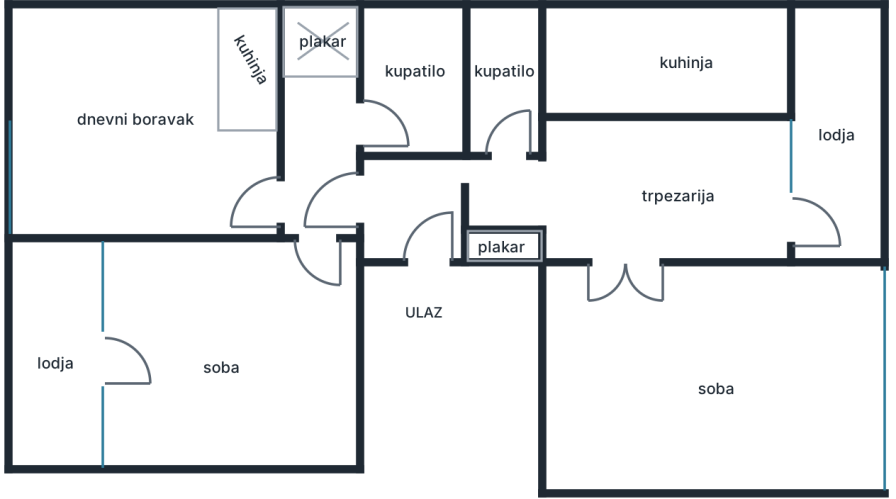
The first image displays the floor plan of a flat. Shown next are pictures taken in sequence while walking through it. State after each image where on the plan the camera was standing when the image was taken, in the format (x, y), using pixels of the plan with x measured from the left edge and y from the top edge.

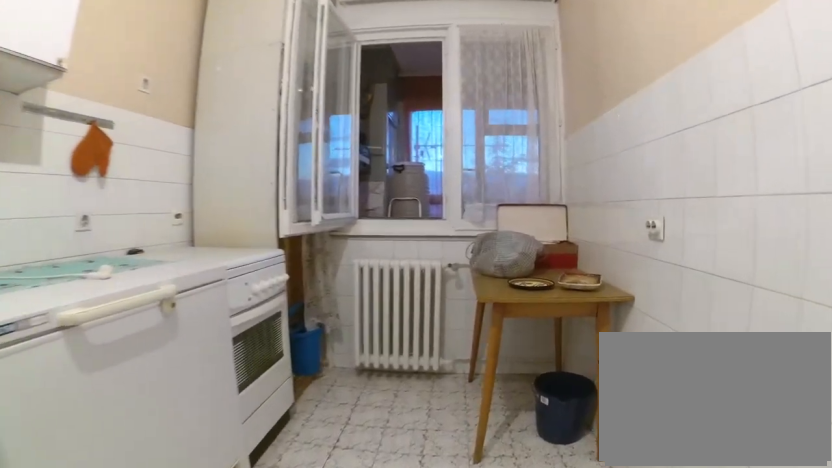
(604, 68)
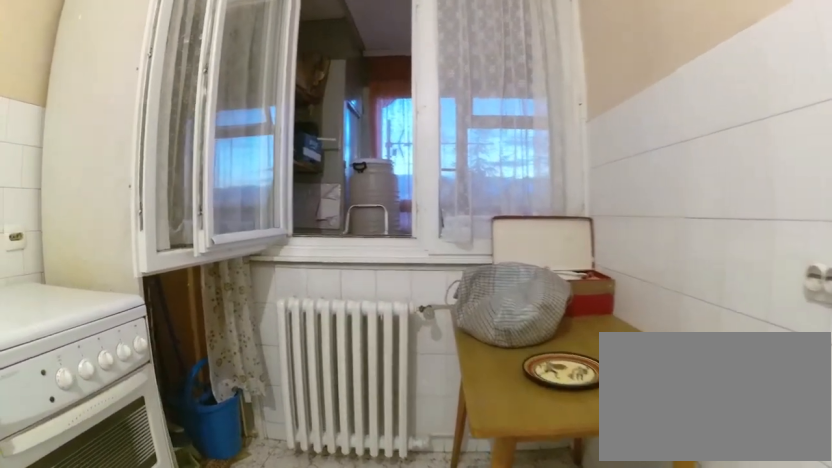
(655, 68)
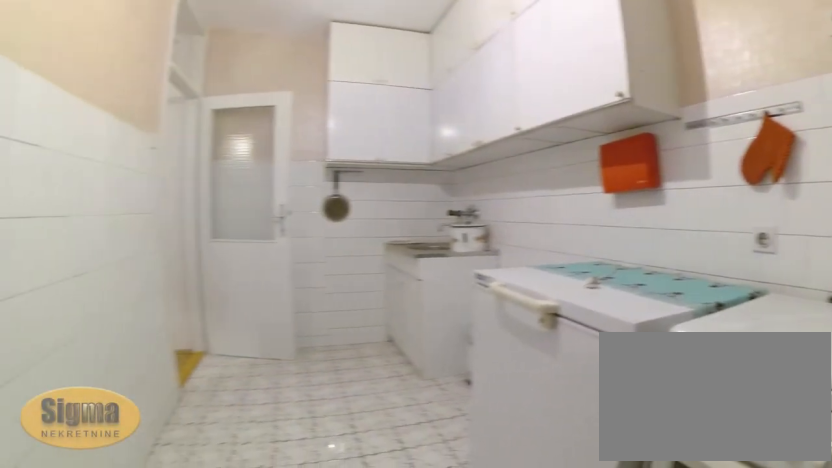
(763, 84)
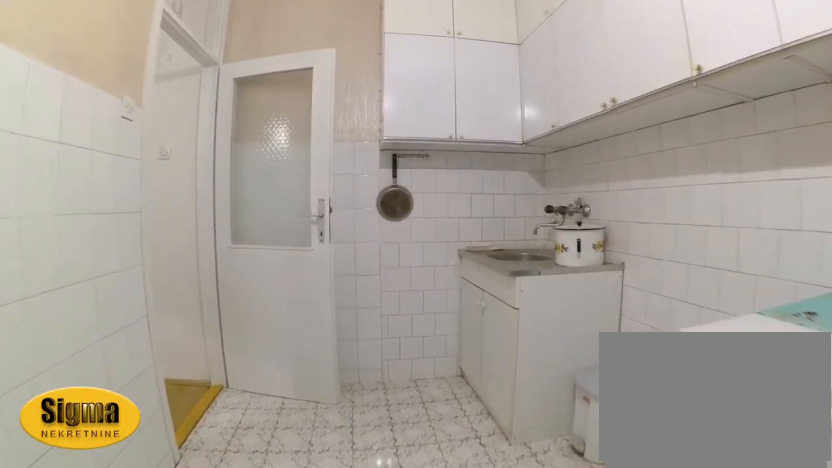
(689, 70)
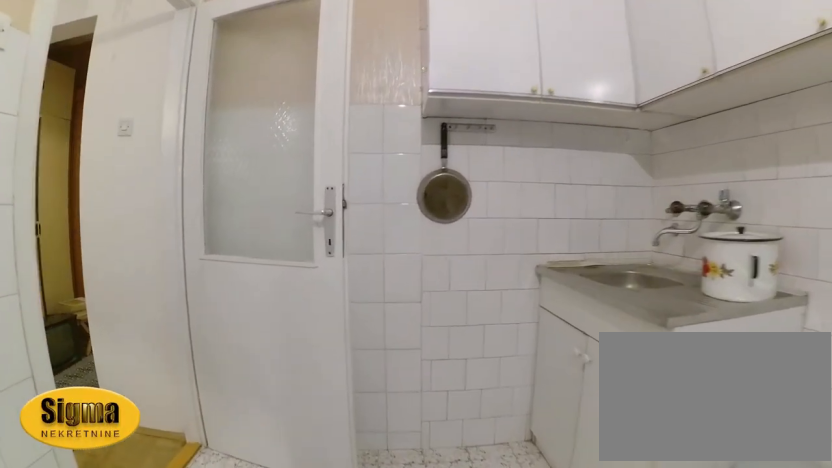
(645, 70)
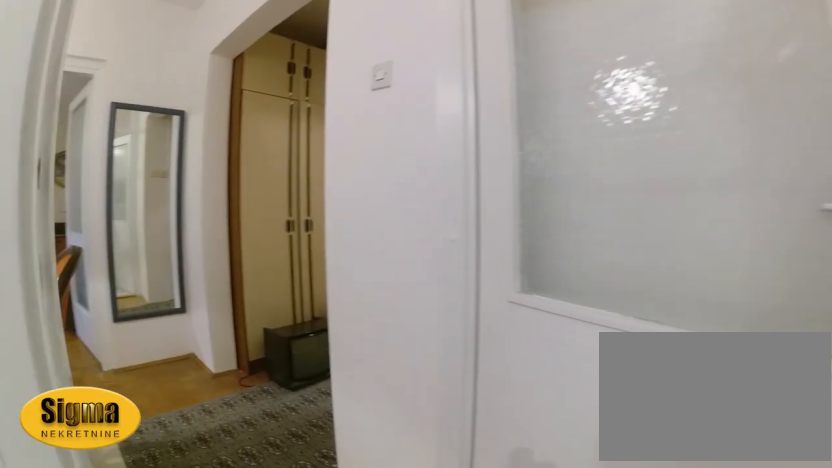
(603, 65)
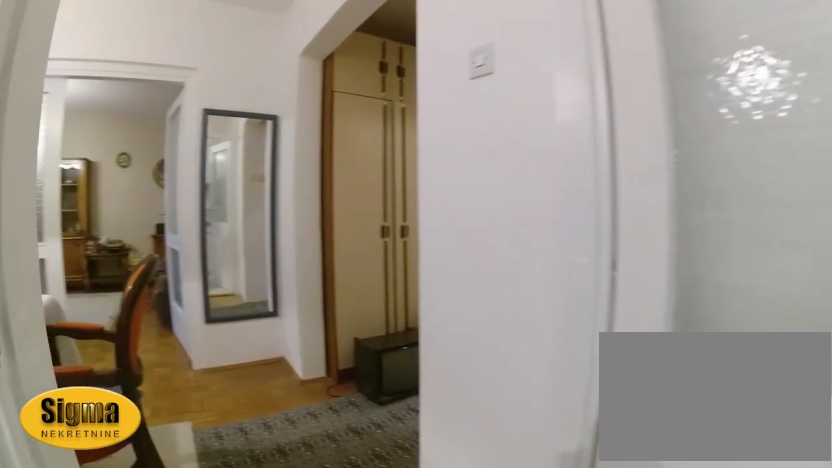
(601, 64)
